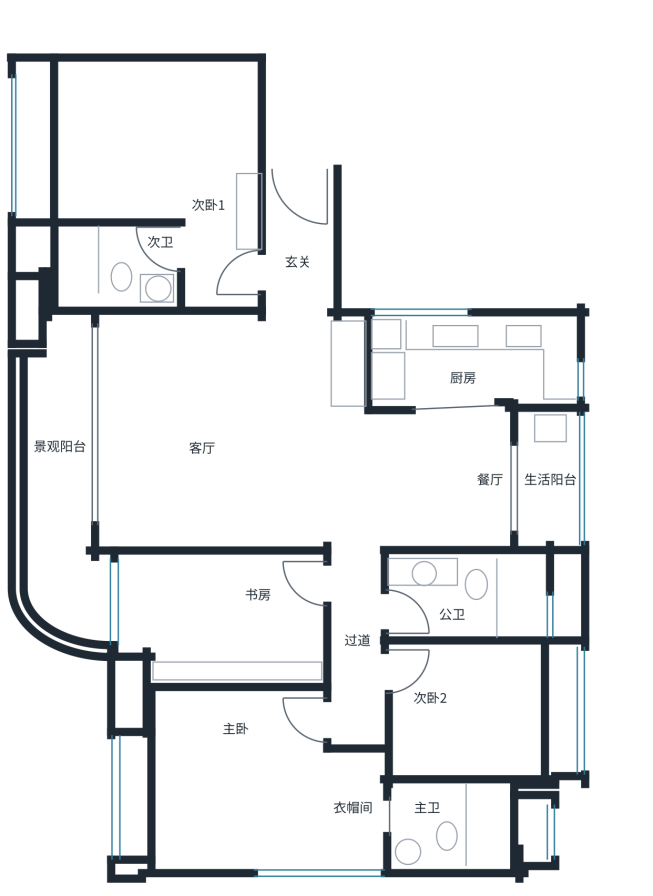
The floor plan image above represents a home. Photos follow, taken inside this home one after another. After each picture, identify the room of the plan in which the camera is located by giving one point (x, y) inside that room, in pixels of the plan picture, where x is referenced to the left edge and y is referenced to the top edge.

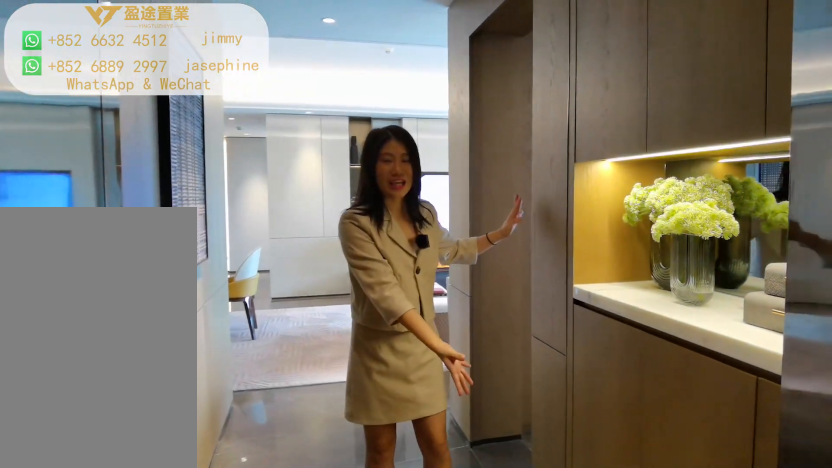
(290, 275)
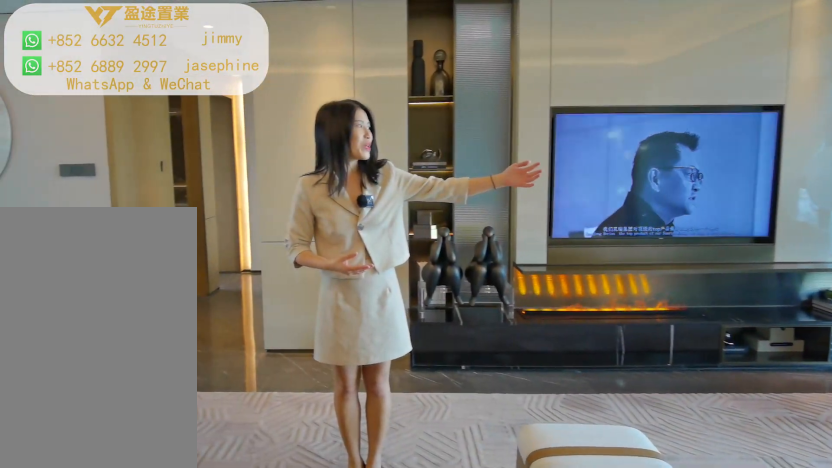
(215, 439)
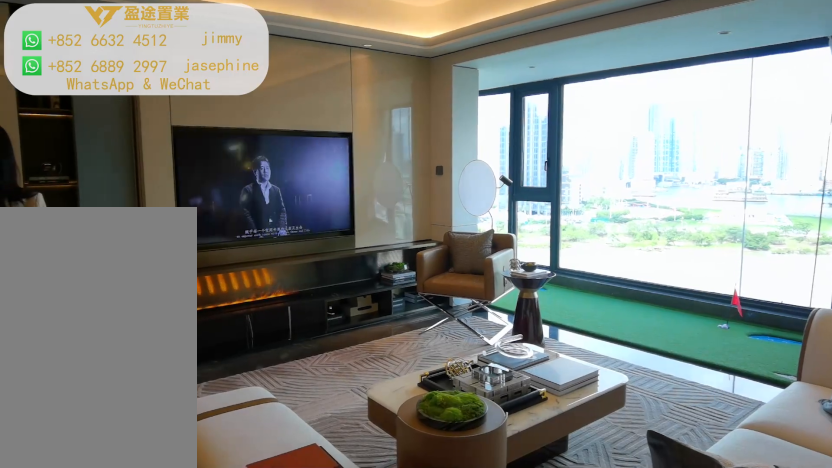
(215, 439)
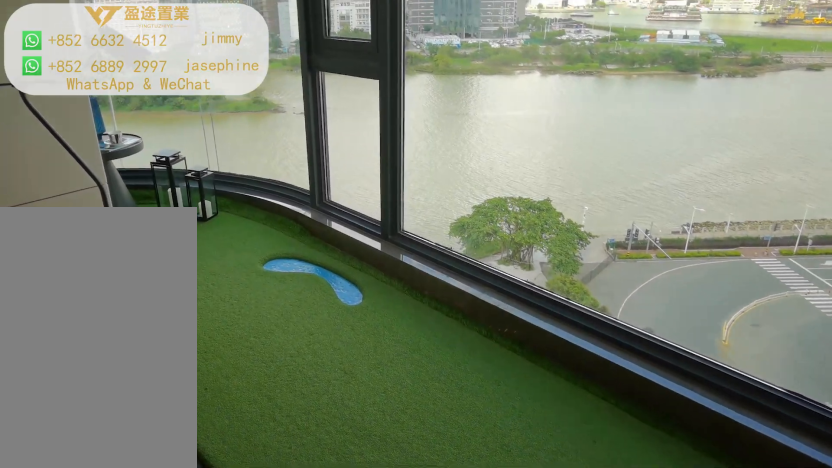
(54, 486)
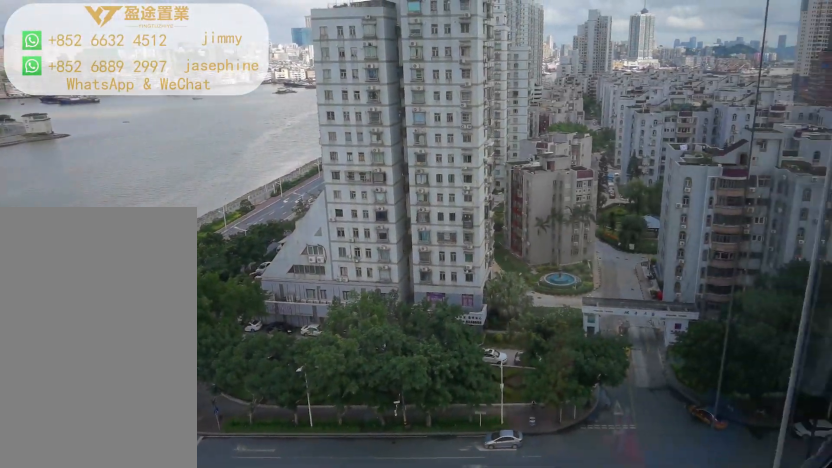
(54, 486)
